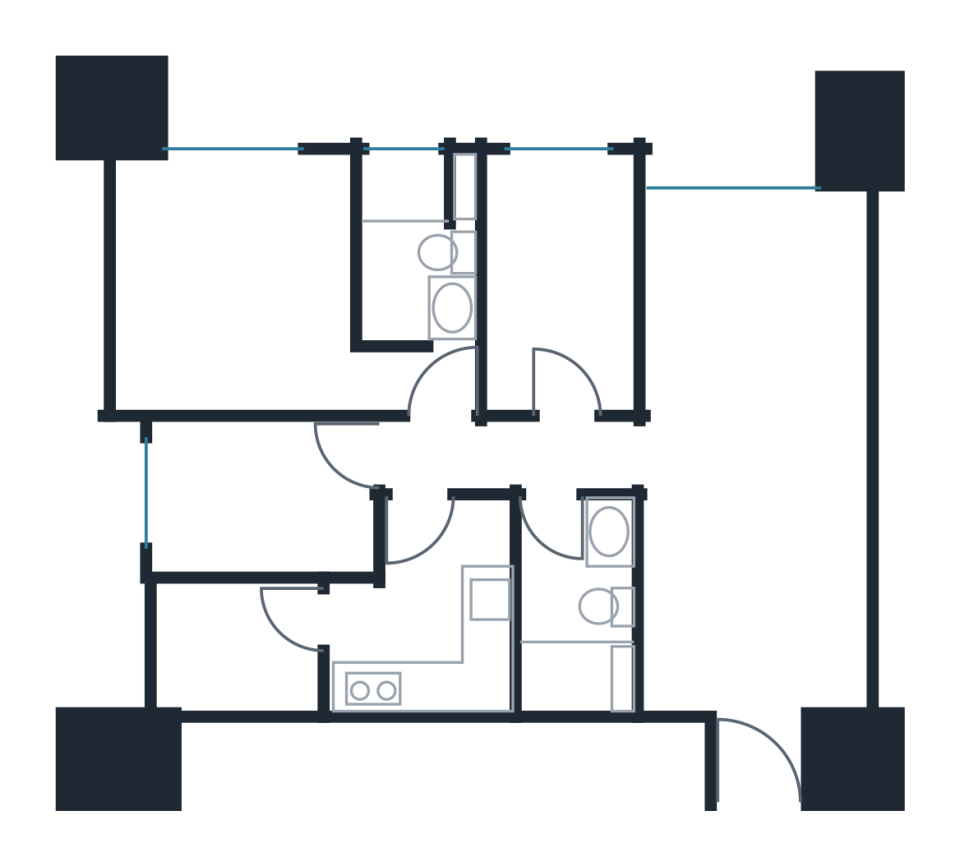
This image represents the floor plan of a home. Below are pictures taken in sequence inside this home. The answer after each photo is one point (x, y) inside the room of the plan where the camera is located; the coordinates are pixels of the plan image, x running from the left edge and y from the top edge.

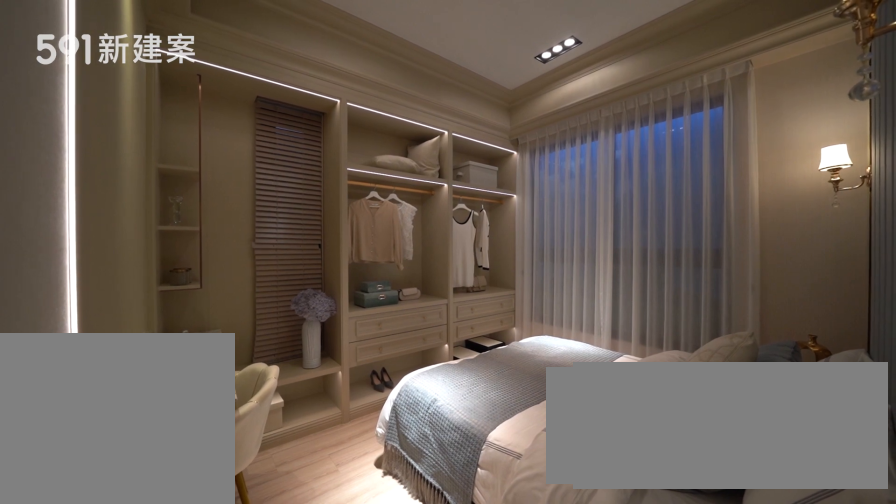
(254, 292)
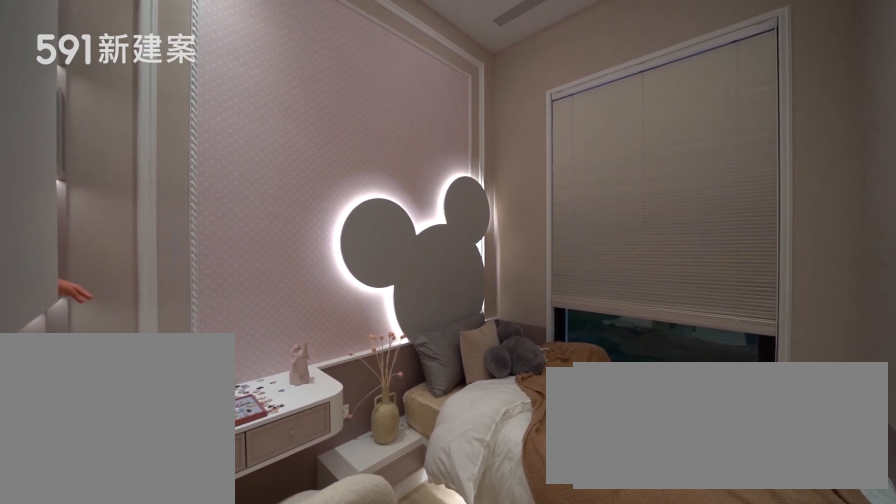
(261, 501)
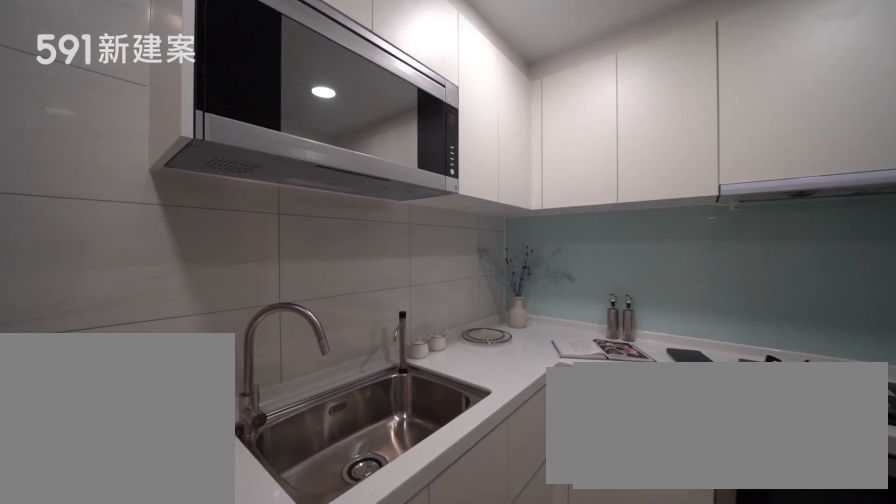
(432, 612)
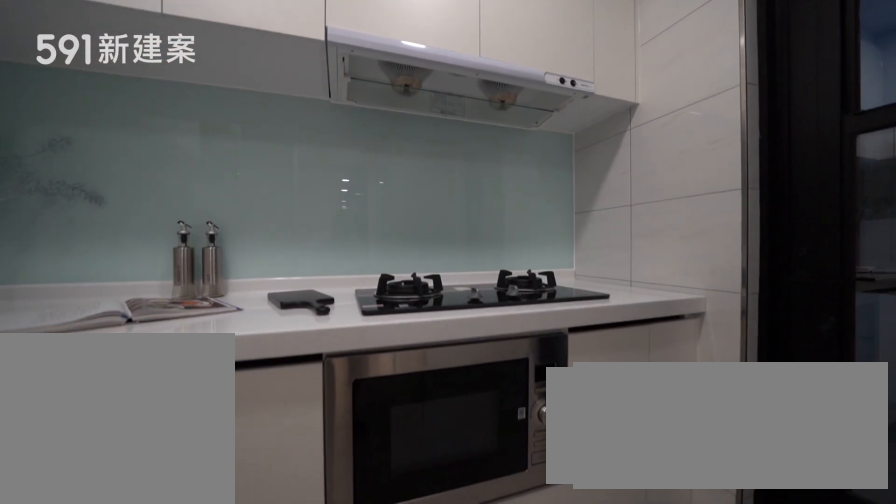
(432, 612)
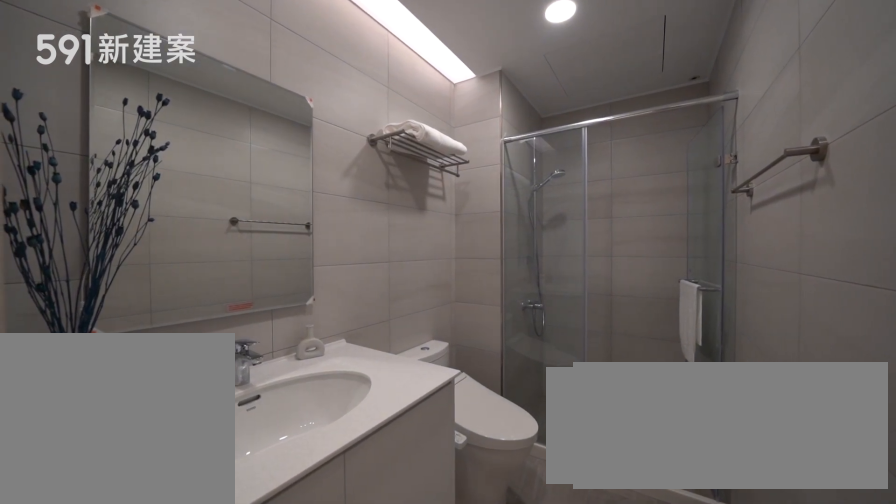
(573, 603)
